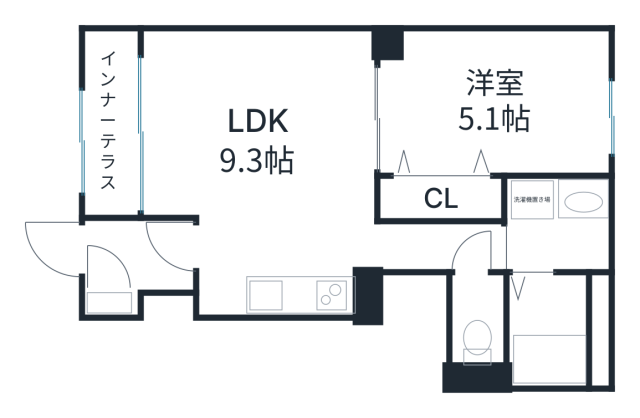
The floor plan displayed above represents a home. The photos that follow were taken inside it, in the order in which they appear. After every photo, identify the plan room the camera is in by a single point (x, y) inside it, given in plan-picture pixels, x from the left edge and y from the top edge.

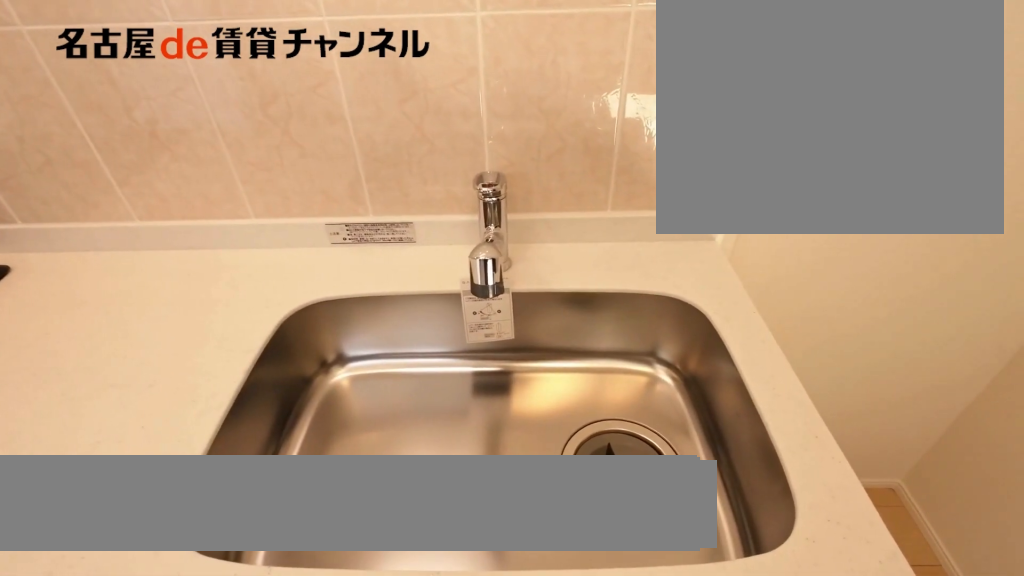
(310, 294)
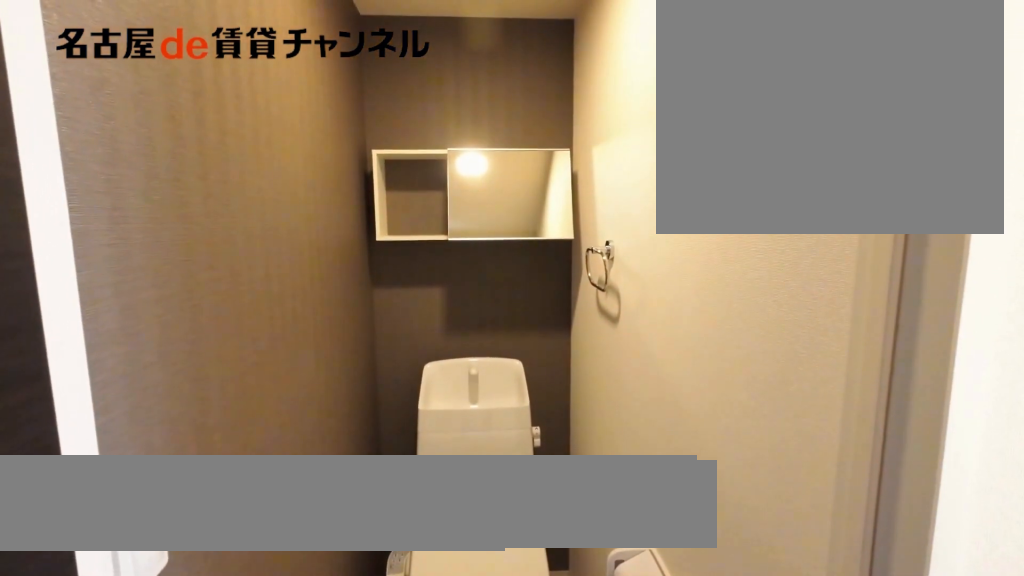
(476, 321)
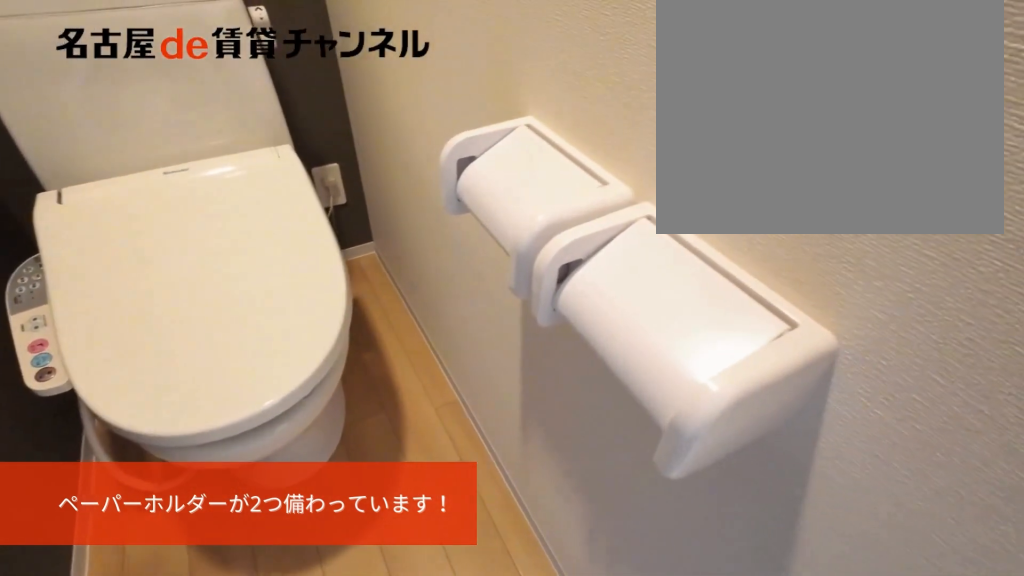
(476, 321)
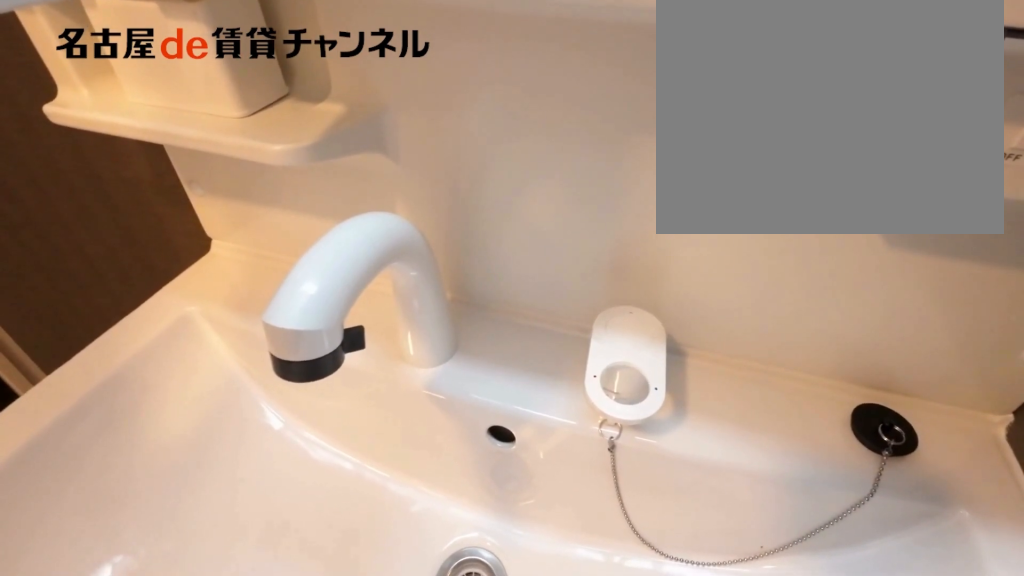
(556, 223)
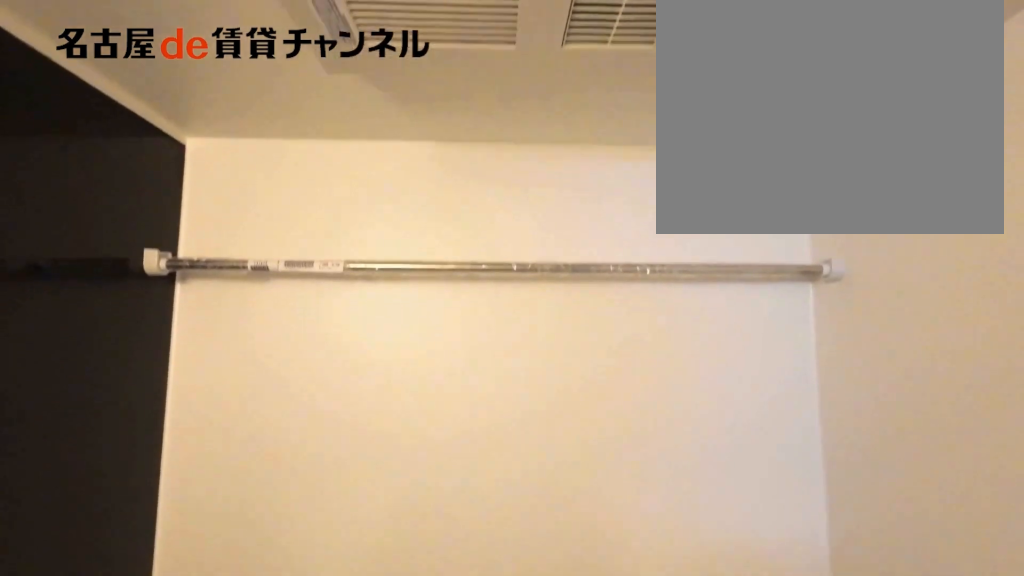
(556, 327)
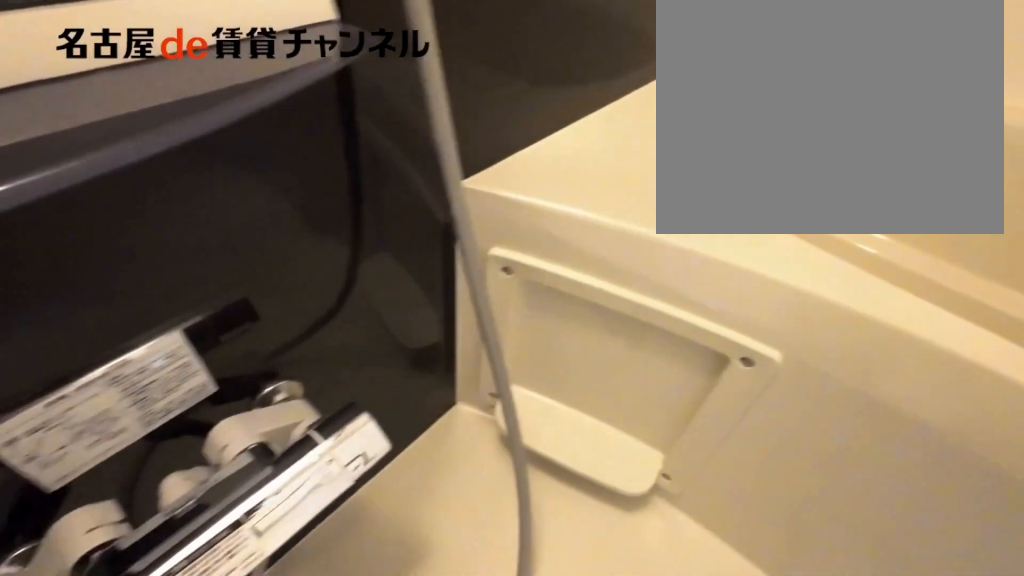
(556, 327)
